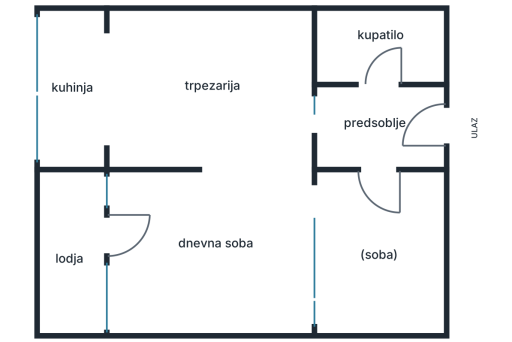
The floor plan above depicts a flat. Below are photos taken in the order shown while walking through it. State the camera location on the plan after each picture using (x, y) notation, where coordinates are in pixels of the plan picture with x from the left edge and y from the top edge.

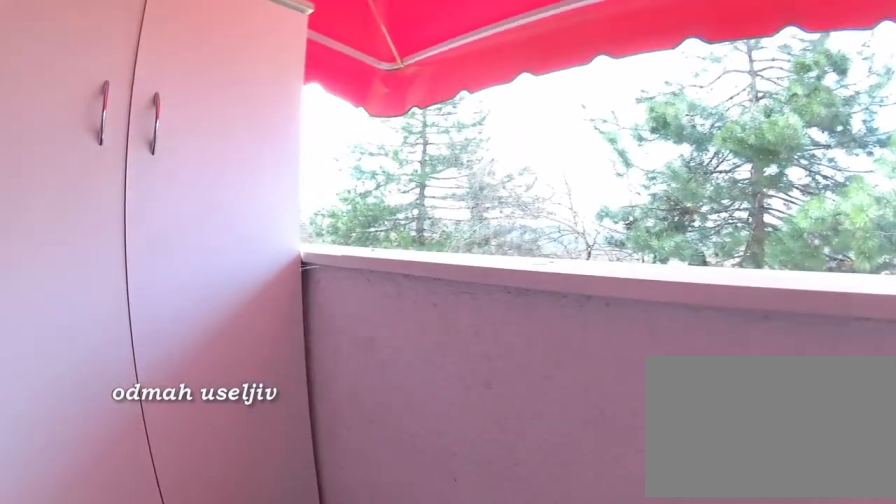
(97, 231)
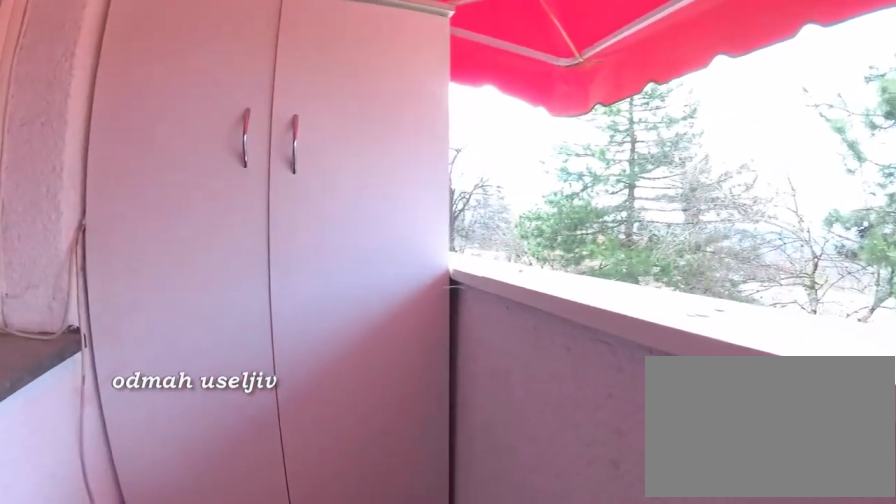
(88, 228)
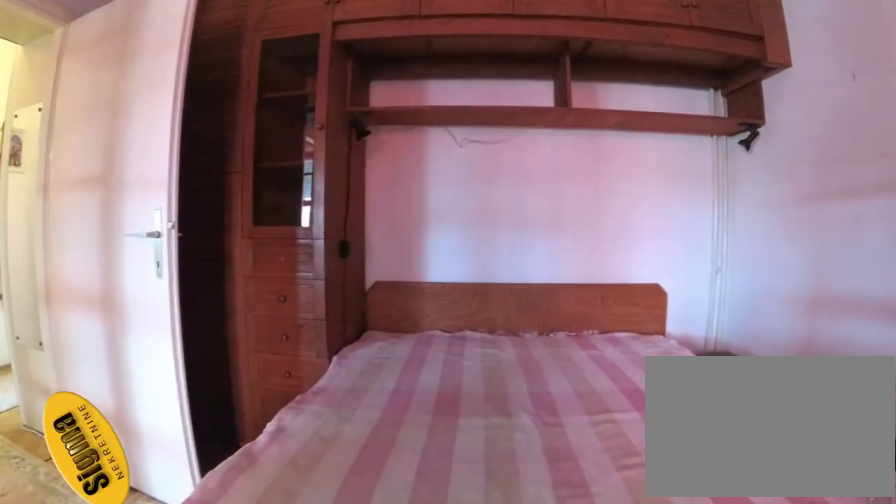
(296, 245)
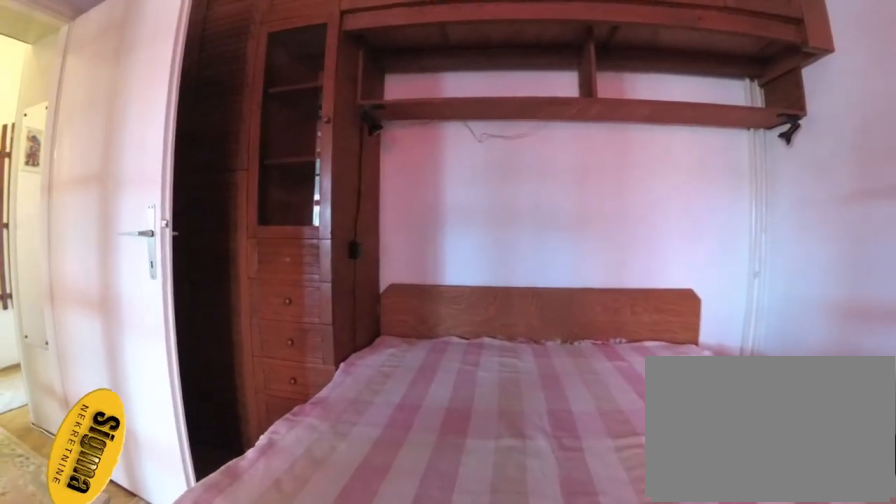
(305, 245)
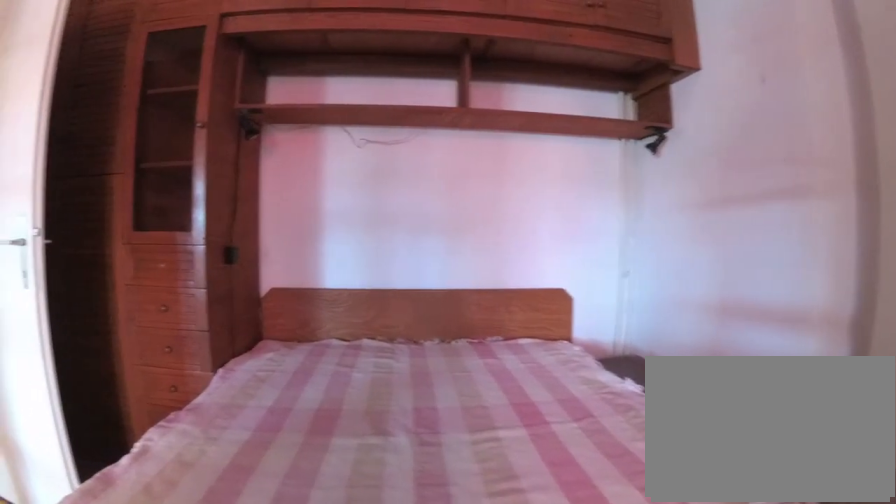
(305, 245)
